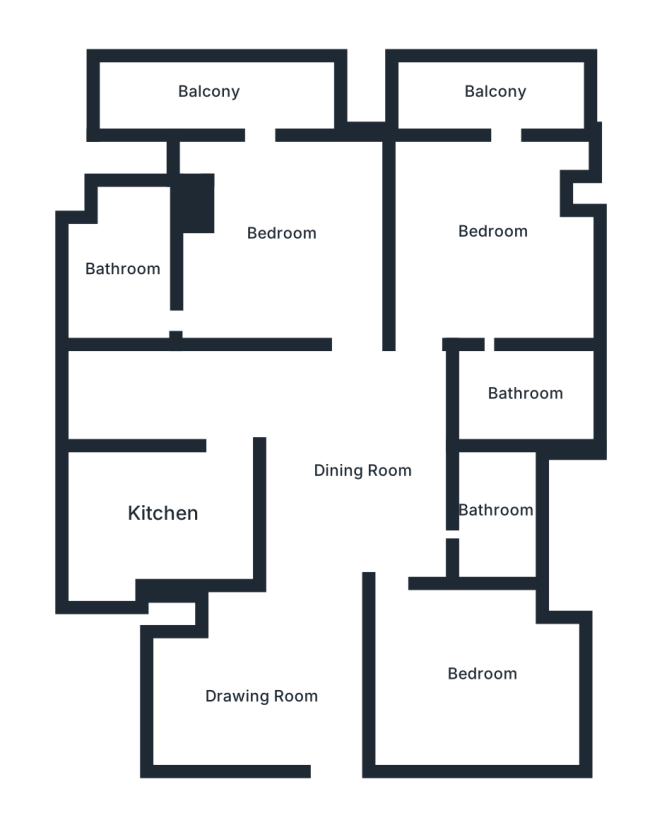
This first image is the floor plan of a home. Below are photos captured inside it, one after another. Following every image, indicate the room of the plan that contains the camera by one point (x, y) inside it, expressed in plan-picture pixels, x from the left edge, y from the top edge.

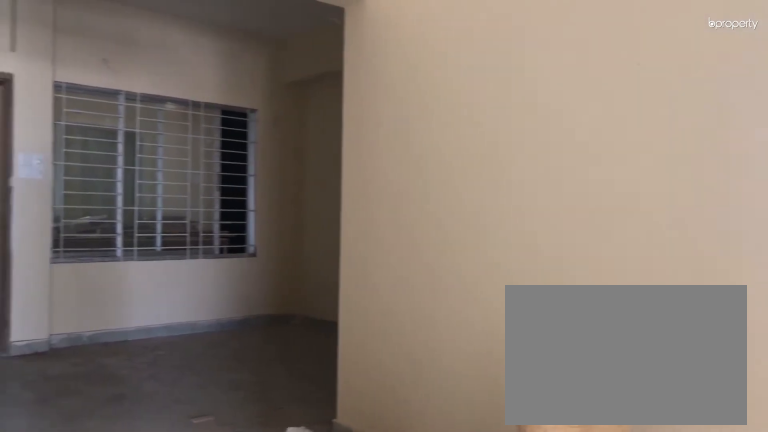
(361, 470)
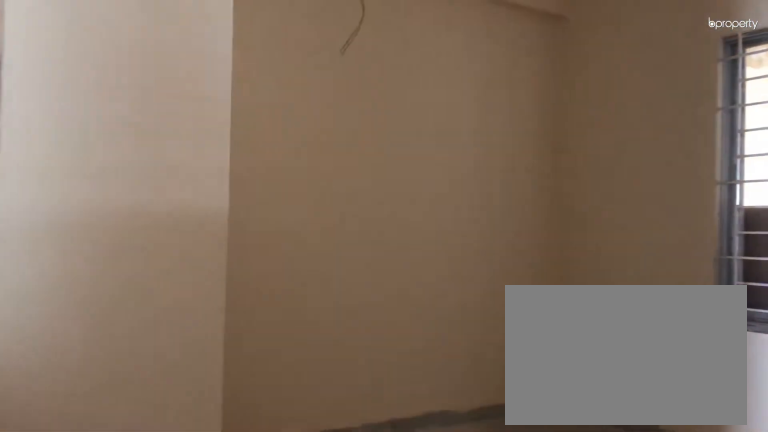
(483, 677)
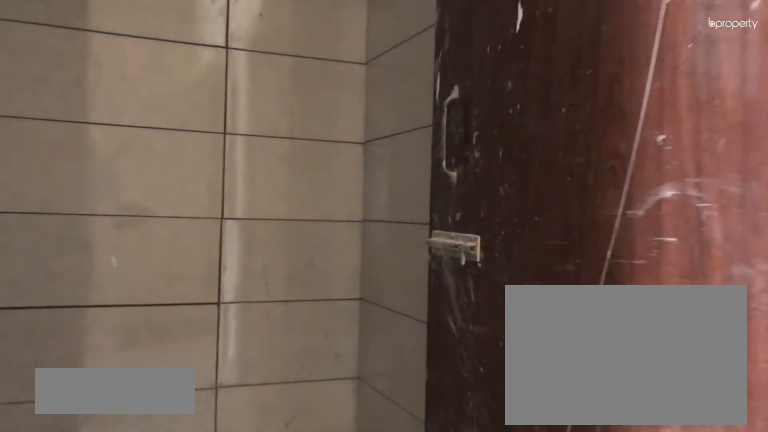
(493, 507)
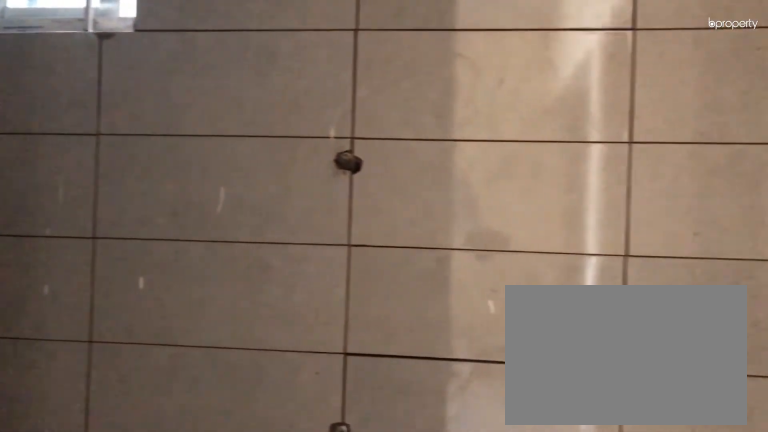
(493, 507)
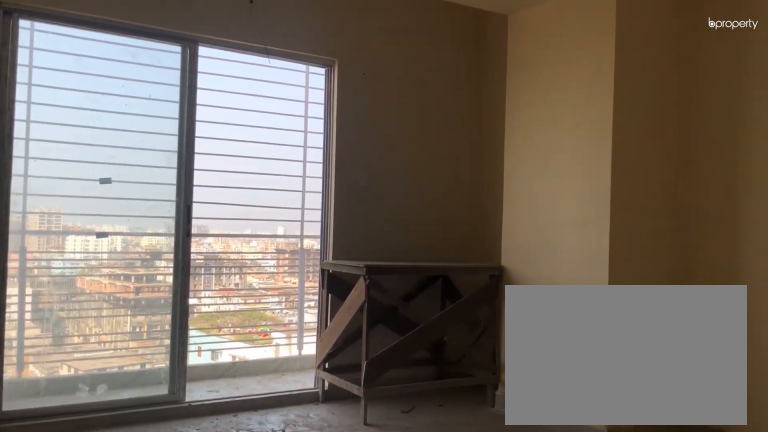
(493, 230)
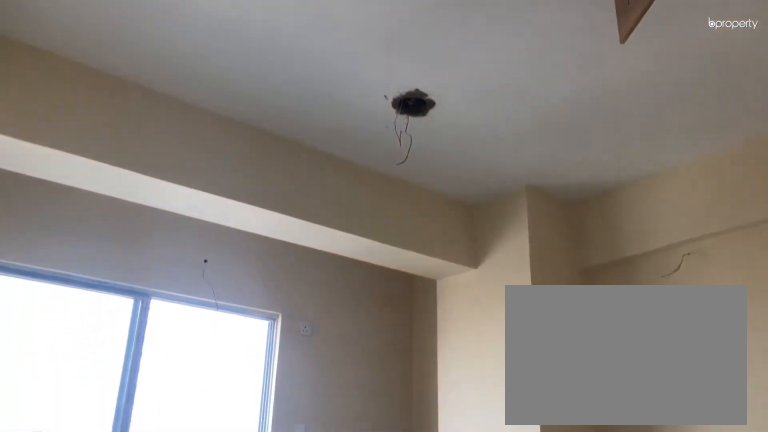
(494, 231)
